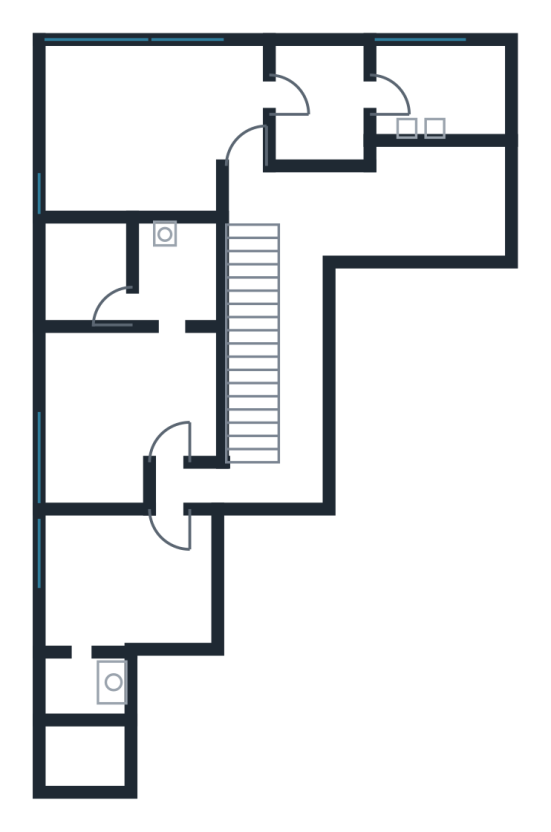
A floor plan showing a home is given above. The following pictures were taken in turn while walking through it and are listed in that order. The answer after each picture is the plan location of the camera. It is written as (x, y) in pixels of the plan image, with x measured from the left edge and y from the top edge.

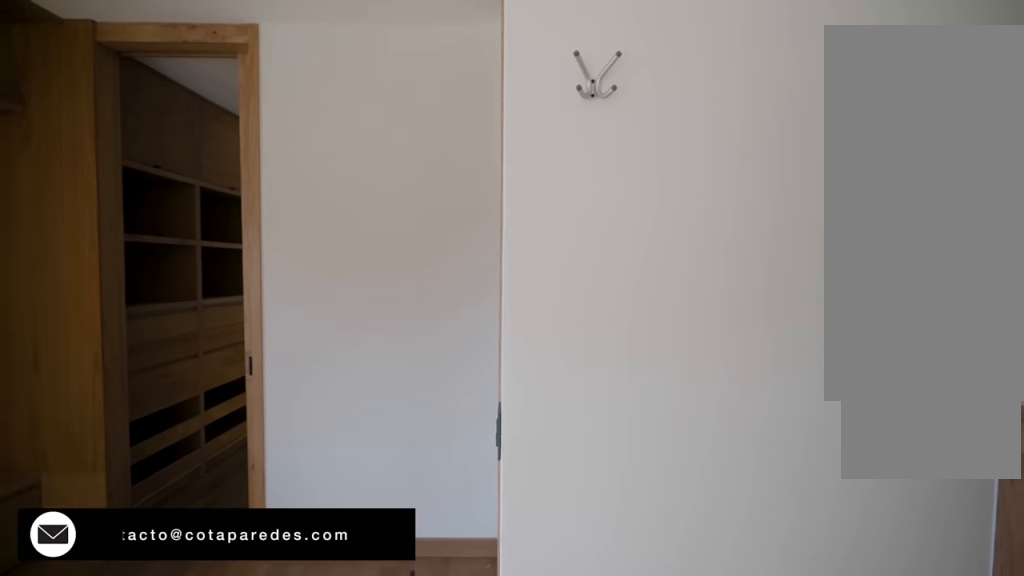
(157, 168)
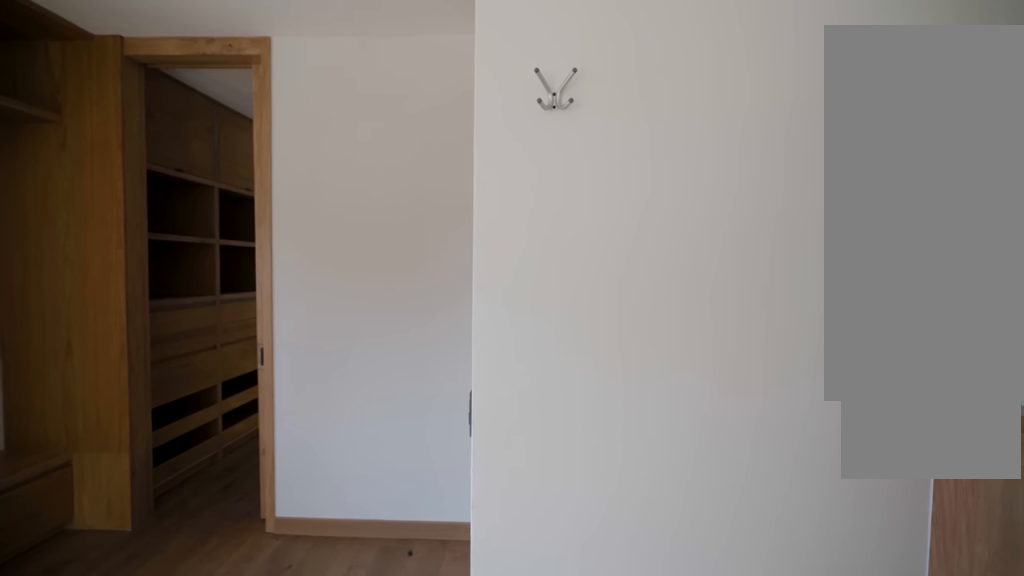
(148, 169)
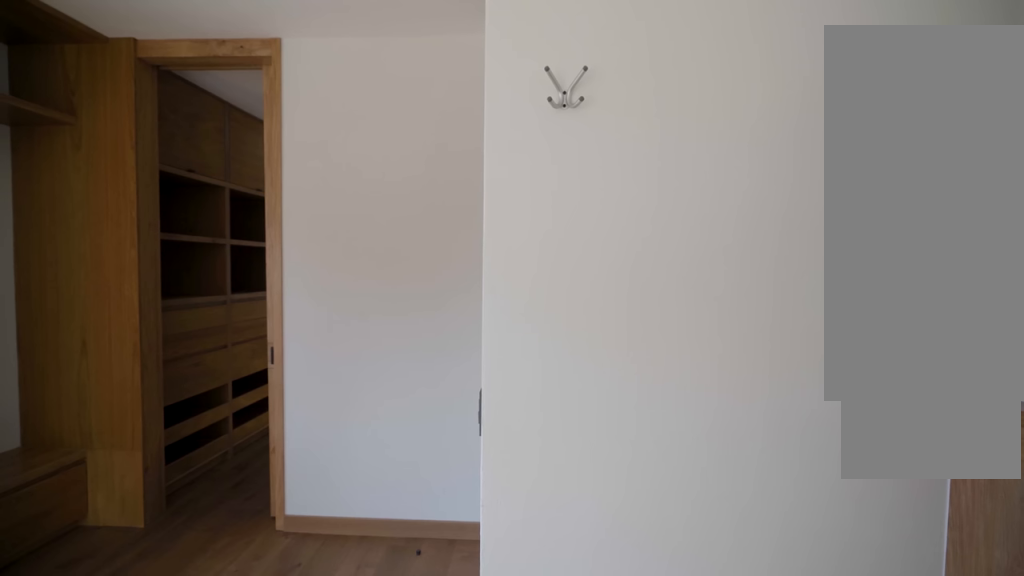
(148, 169)
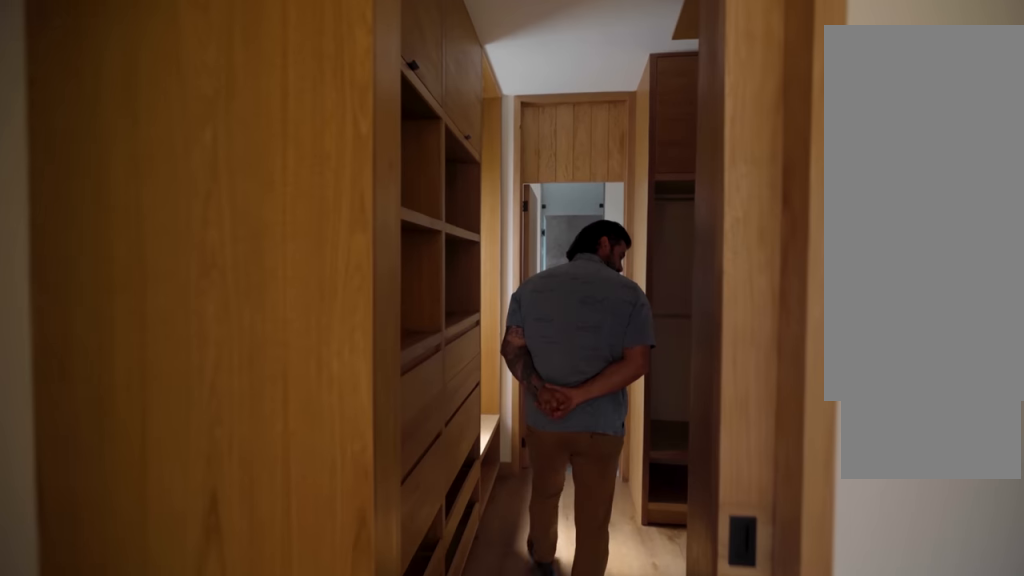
(216, 98)
